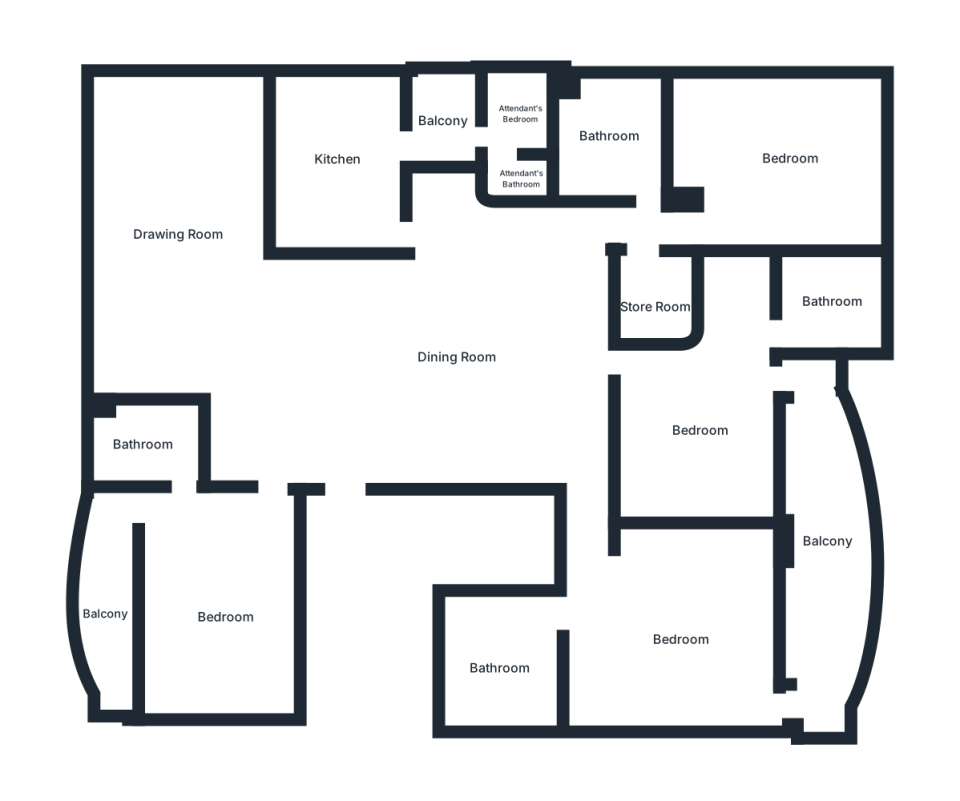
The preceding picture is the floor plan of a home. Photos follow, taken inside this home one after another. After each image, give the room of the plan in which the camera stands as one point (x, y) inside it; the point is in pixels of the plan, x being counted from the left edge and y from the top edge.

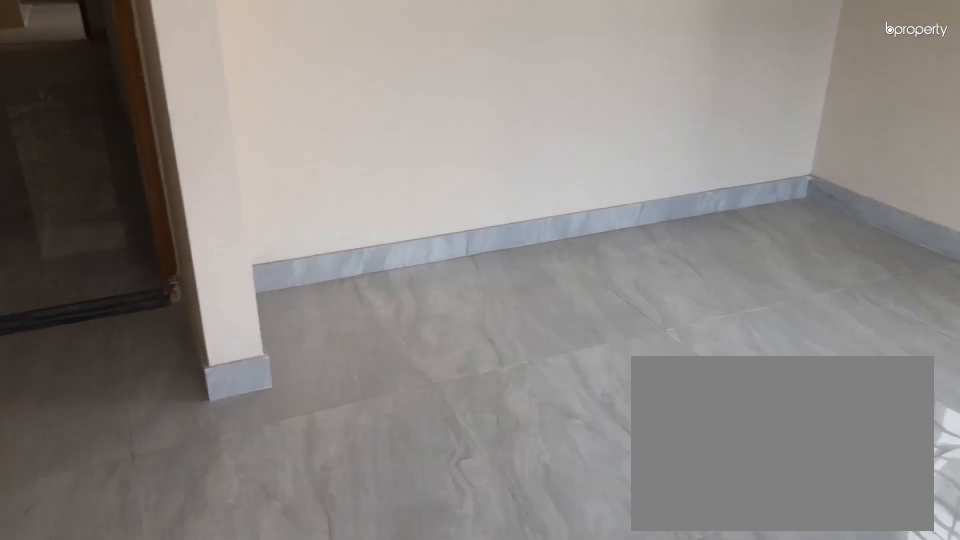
(776, 165)
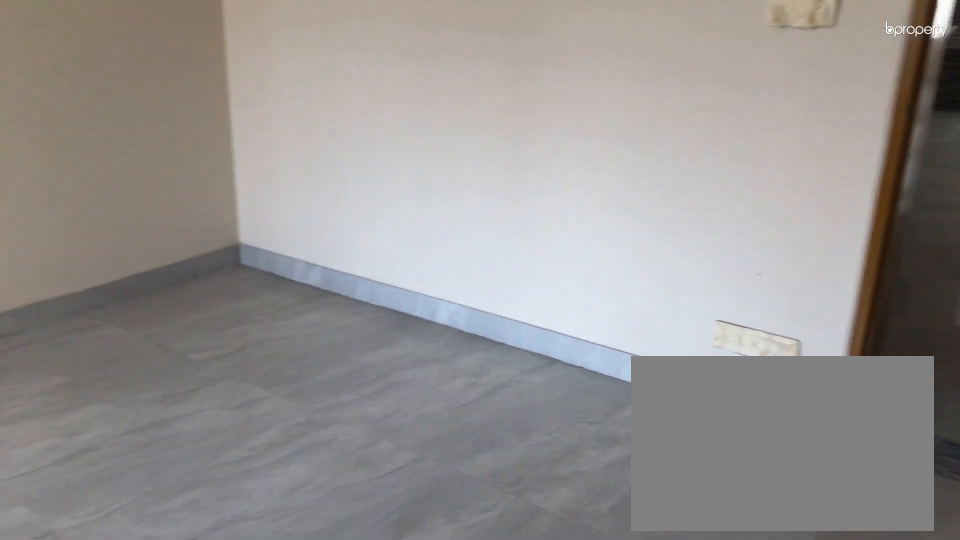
(695, 433)
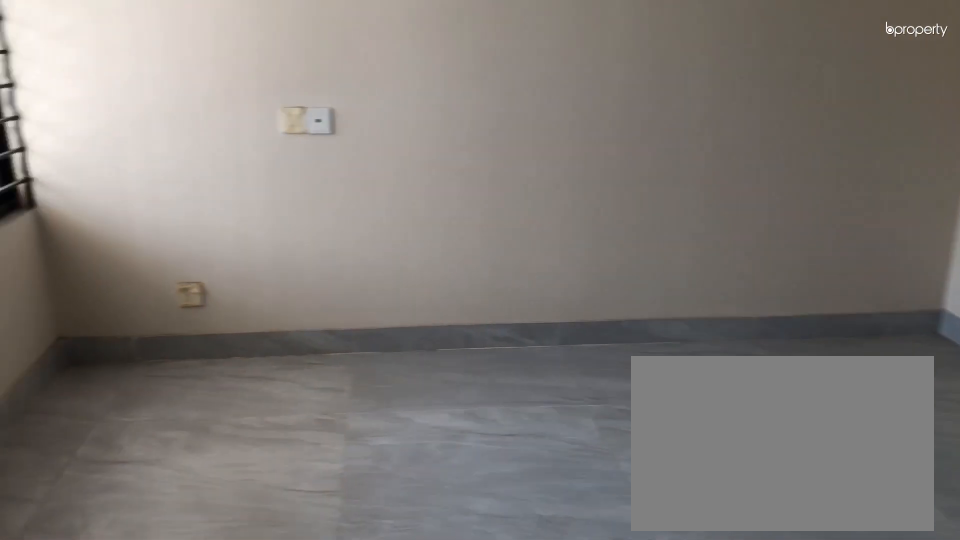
(695, 433)
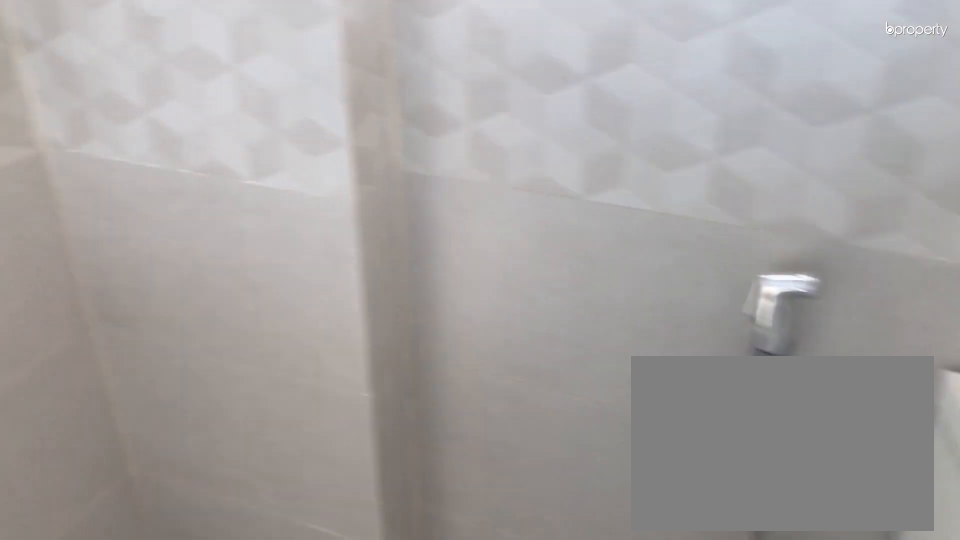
(824, 302)
